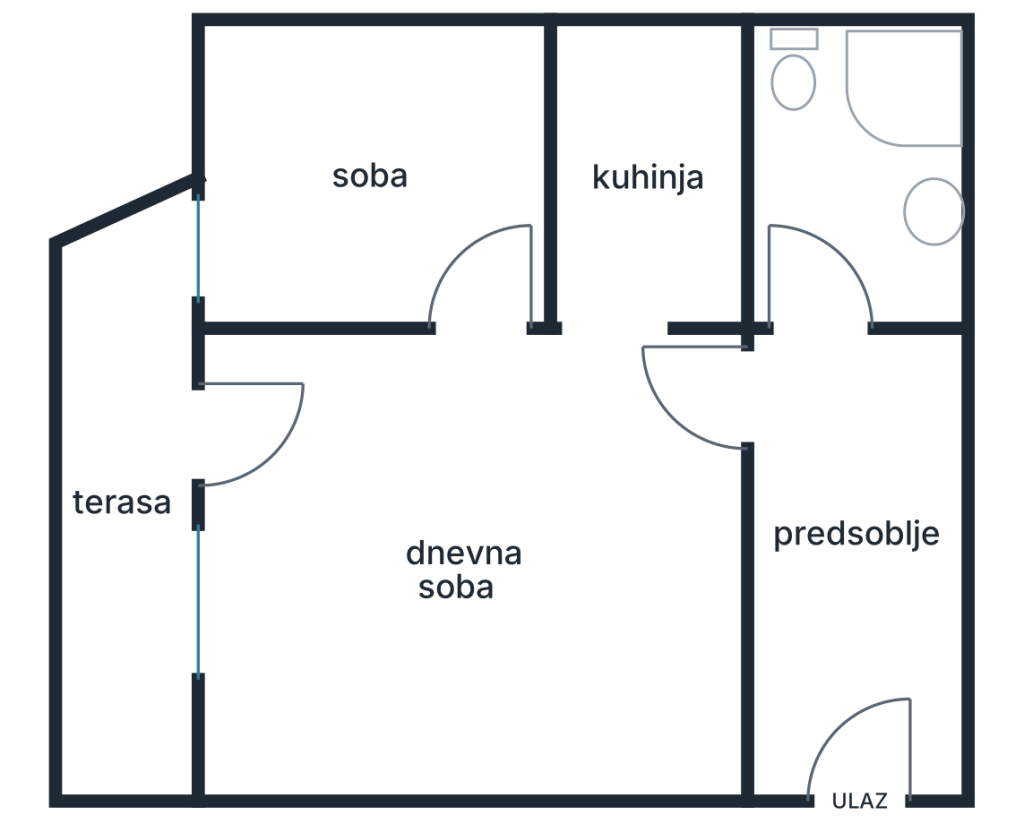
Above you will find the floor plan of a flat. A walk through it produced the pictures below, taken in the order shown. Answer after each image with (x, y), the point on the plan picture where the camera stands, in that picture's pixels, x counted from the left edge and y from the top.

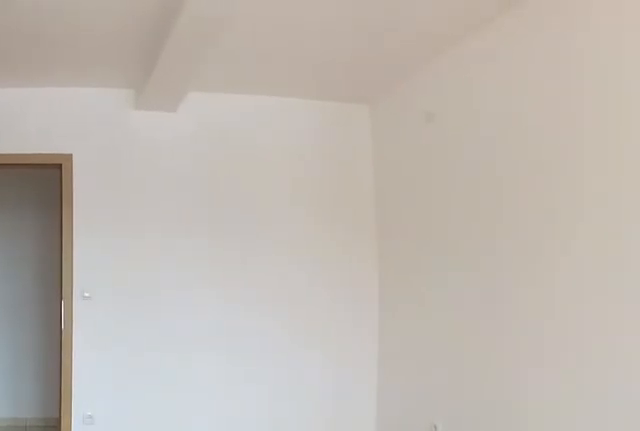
(199, 426)
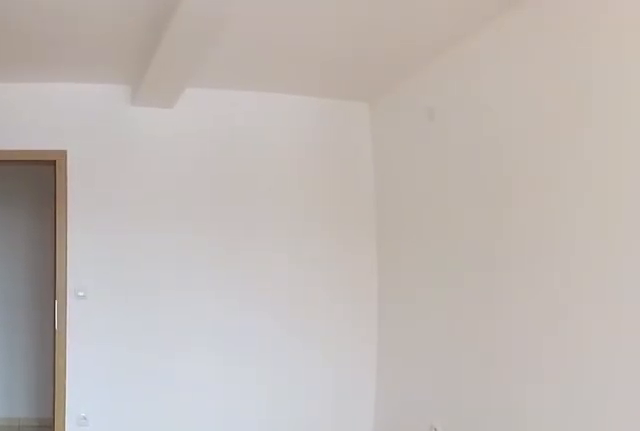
(202, 425)
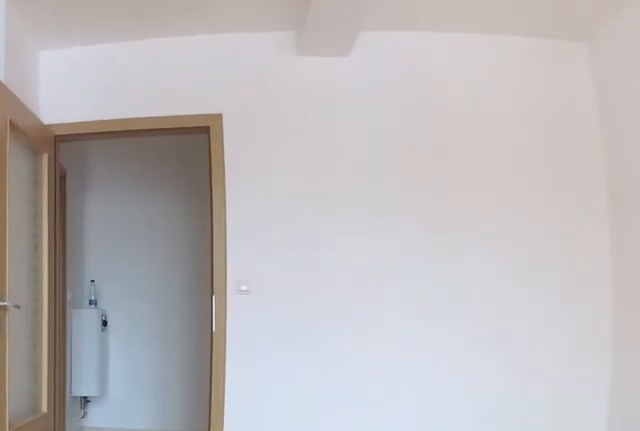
(301, 425)
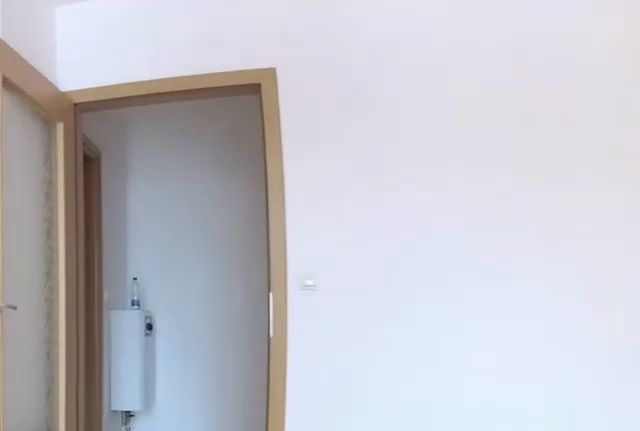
(375, 425)
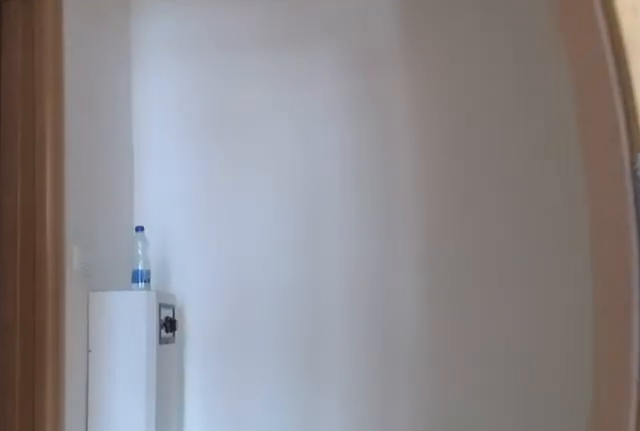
(620, 424)
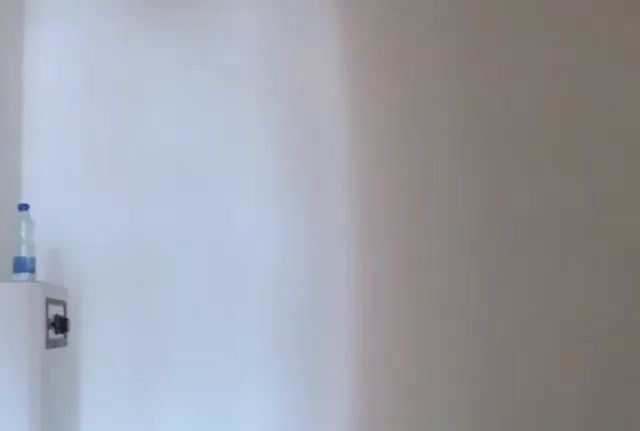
(669, 424)
